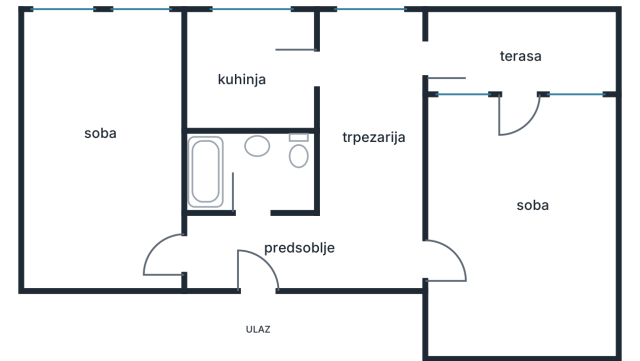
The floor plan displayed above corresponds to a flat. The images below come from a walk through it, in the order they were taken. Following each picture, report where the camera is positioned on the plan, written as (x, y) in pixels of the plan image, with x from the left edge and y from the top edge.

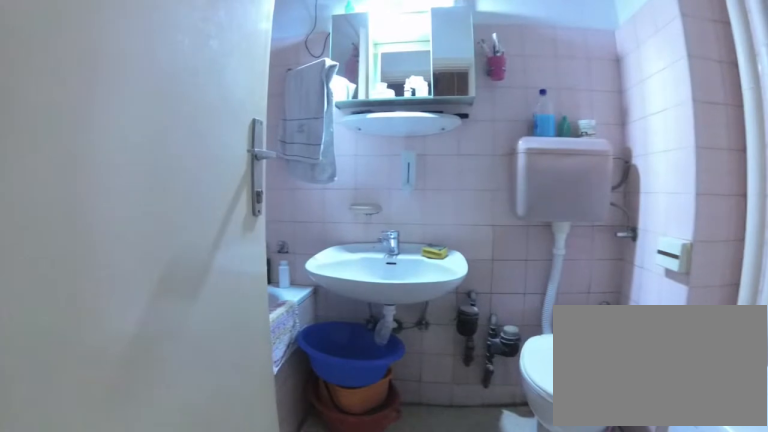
(247, 230)
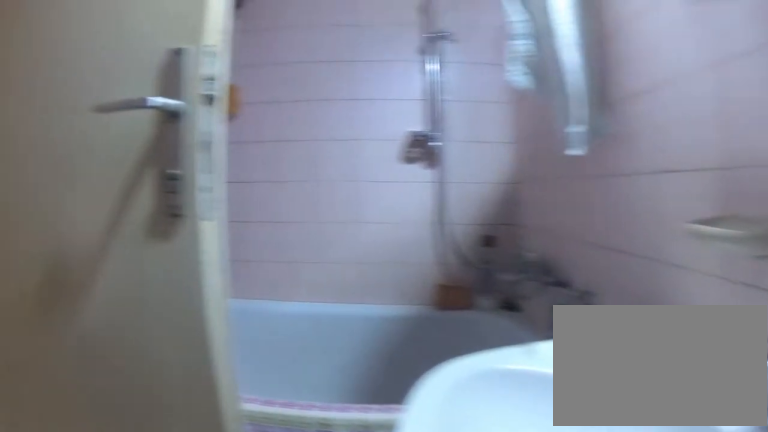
(263, 171)
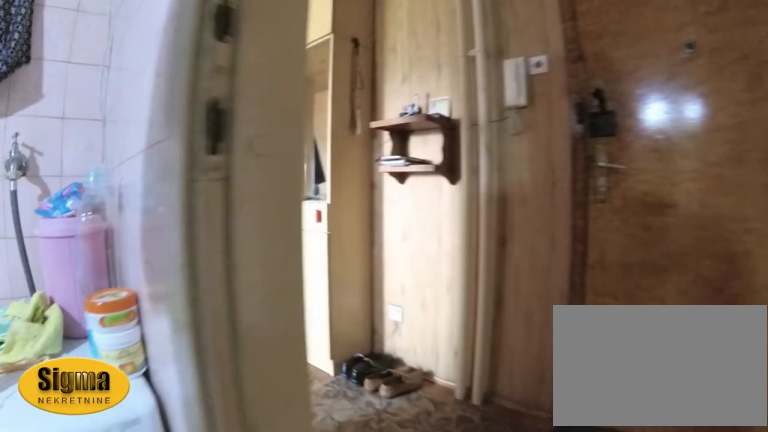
(244, 183)
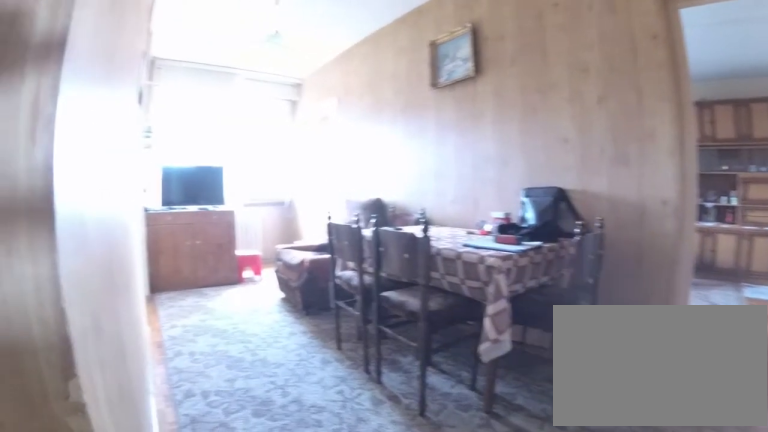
(316, 250)
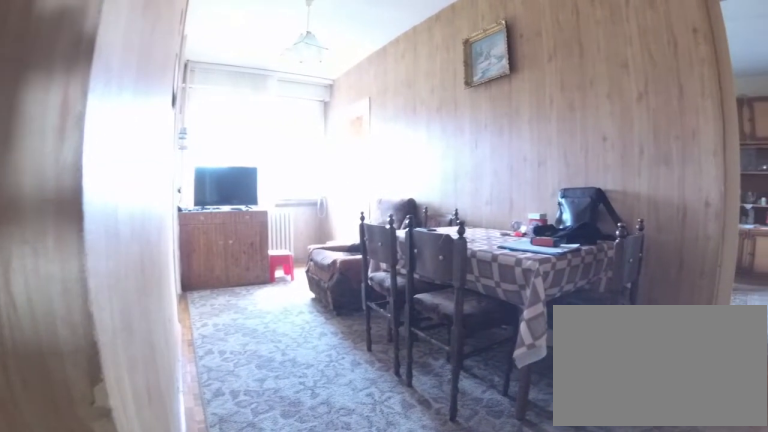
(329, 247)
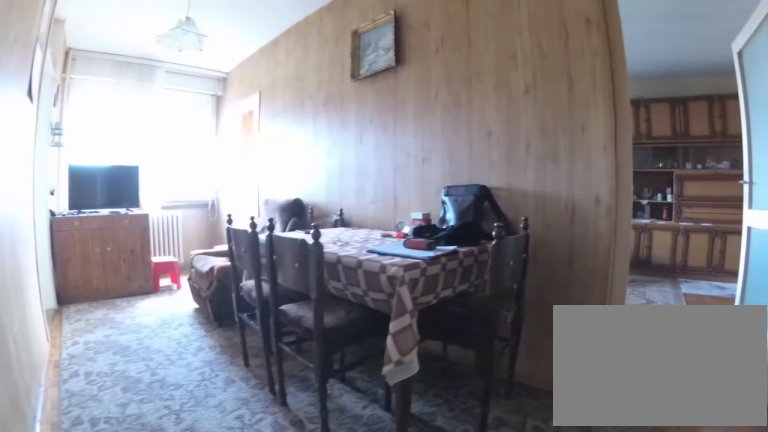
(326, 247)
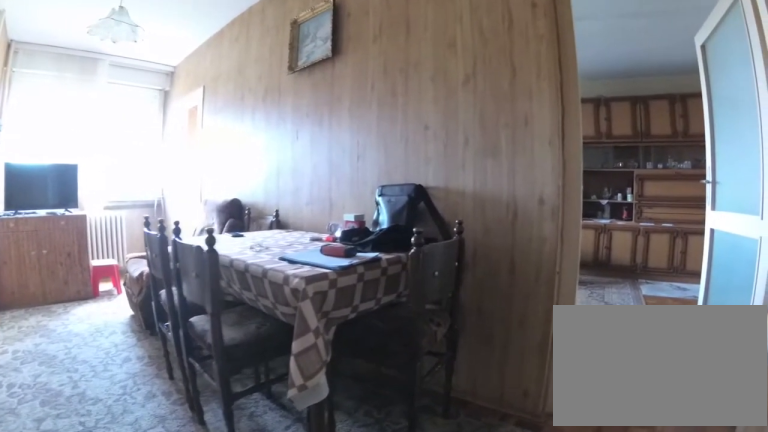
(329, 245)
